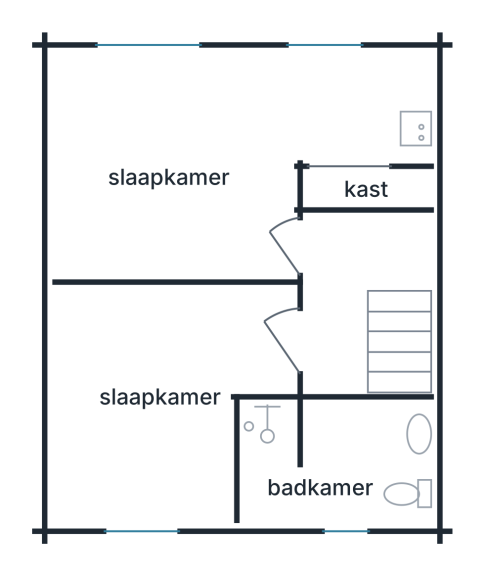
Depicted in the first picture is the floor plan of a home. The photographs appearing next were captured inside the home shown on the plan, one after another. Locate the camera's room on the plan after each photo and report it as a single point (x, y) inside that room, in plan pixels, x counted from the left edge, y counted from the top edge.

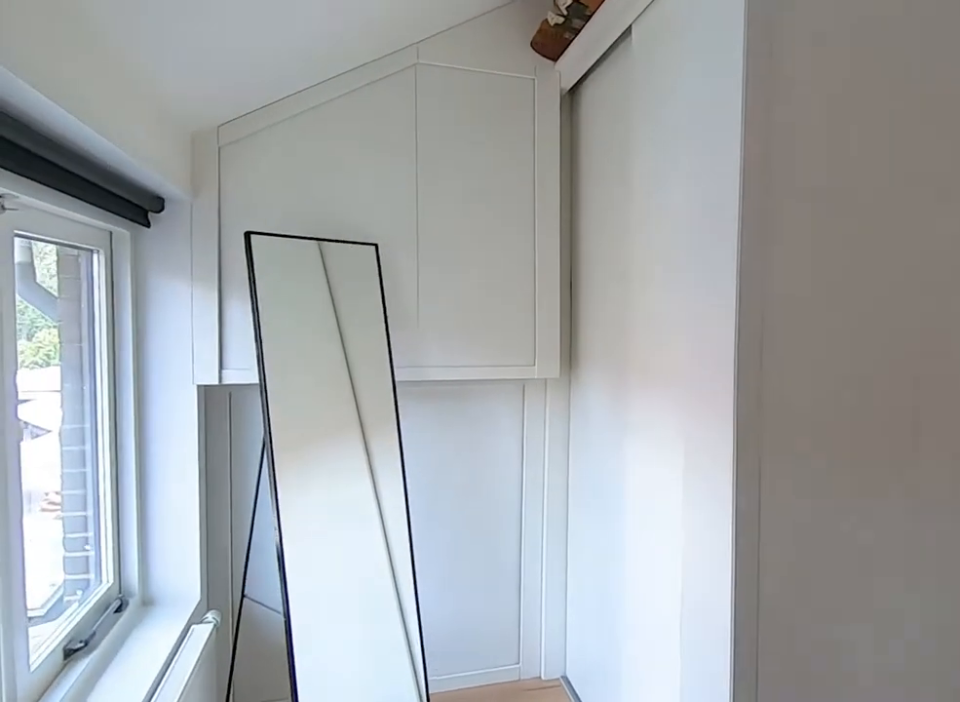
(212, 155)
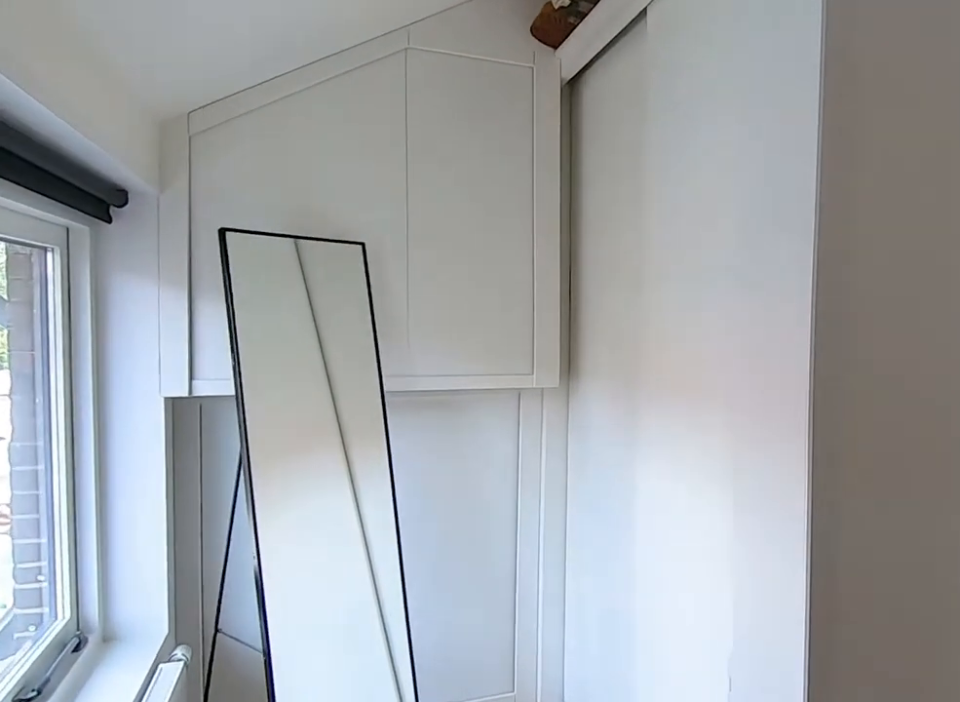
(212, 155)
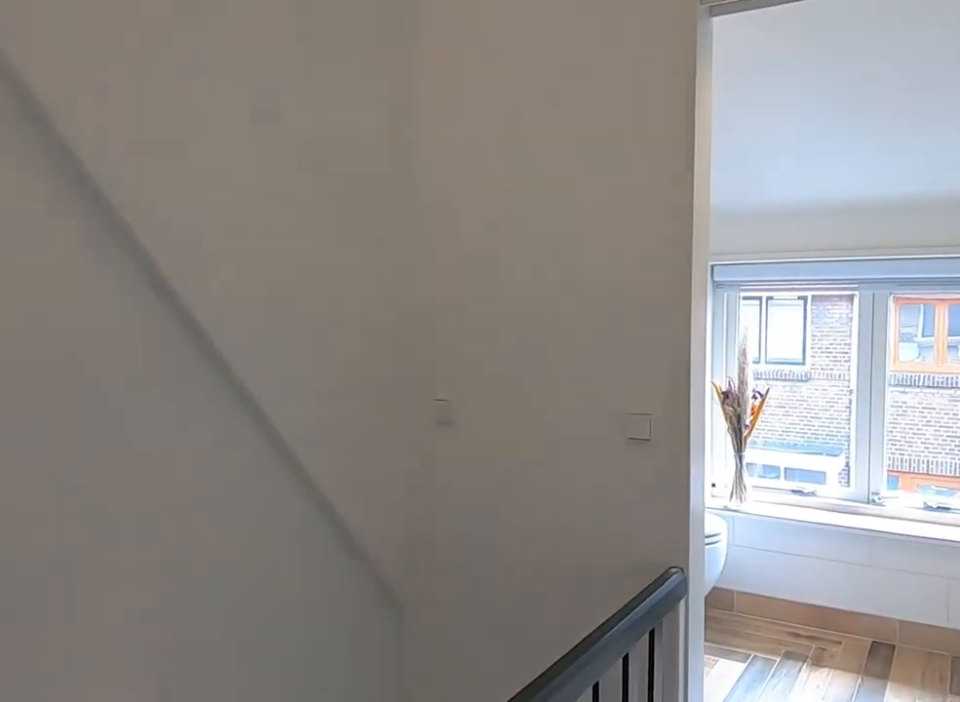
(353, 289)
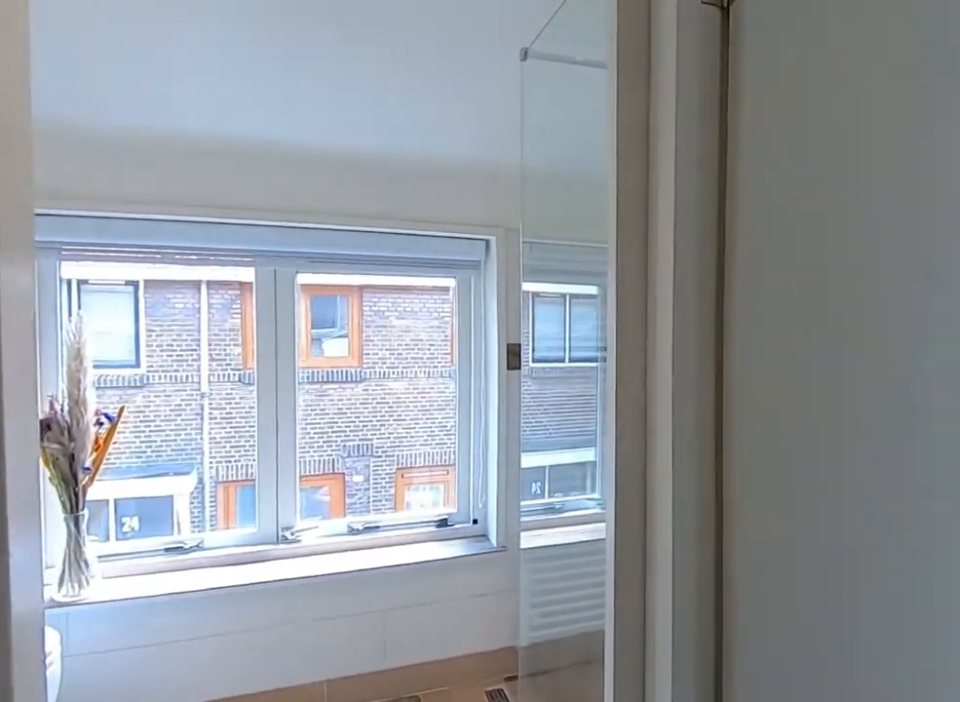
(353, 289)
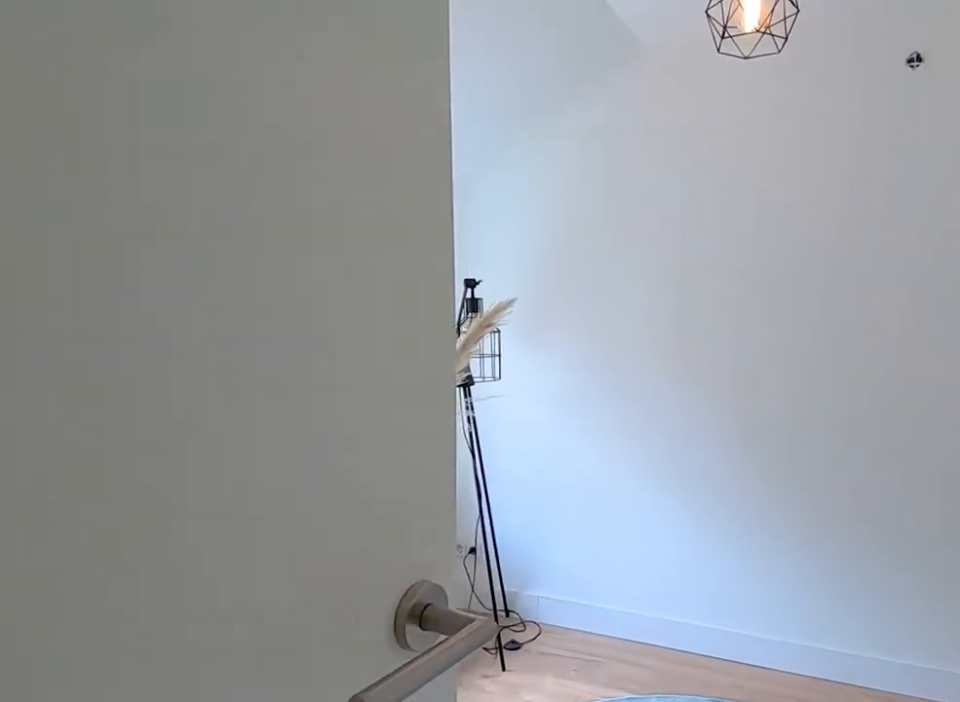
(58, 357)
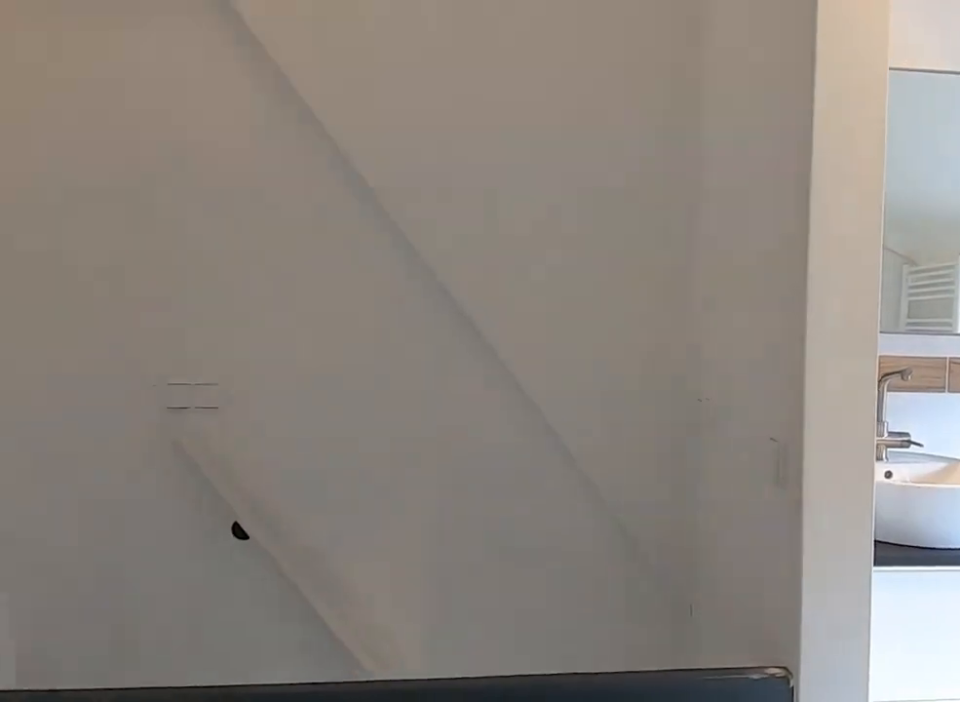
(353, 289)
